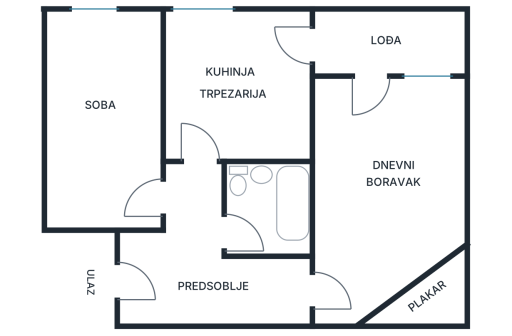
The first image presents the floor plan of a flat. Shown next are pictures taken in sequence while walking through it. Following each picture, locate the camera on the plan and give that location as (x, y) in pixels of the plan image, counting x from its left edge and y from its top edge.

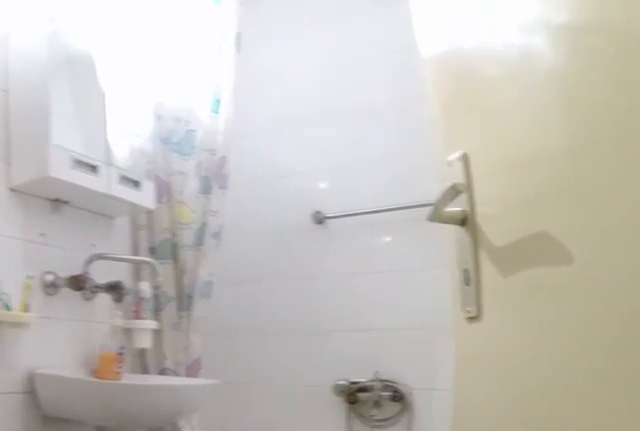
(207, 248)
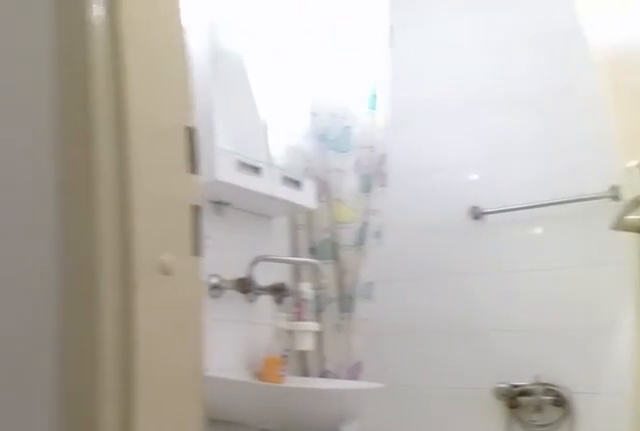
(199, 251)
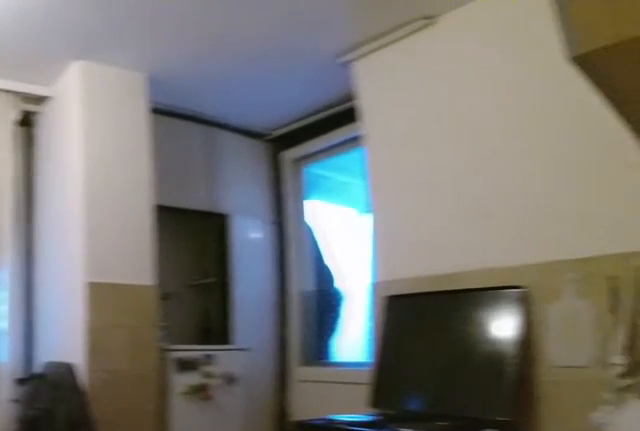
(187, 146)
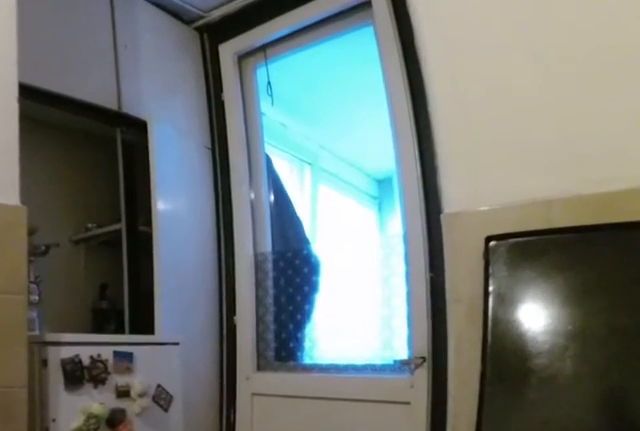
(227, 103)
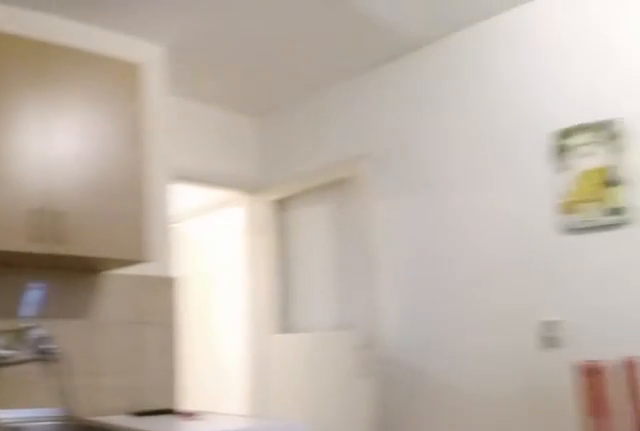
(277, 49)
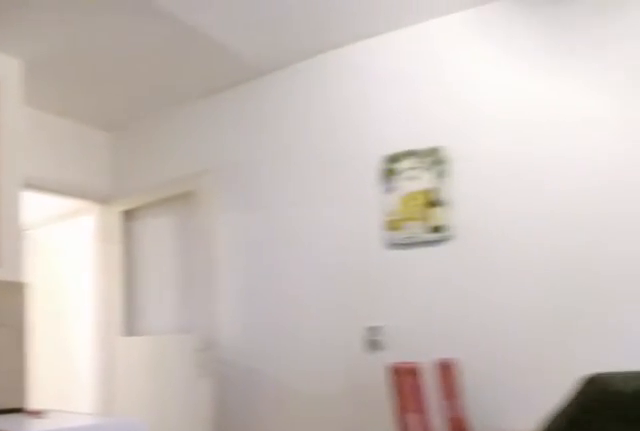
(282, 49)
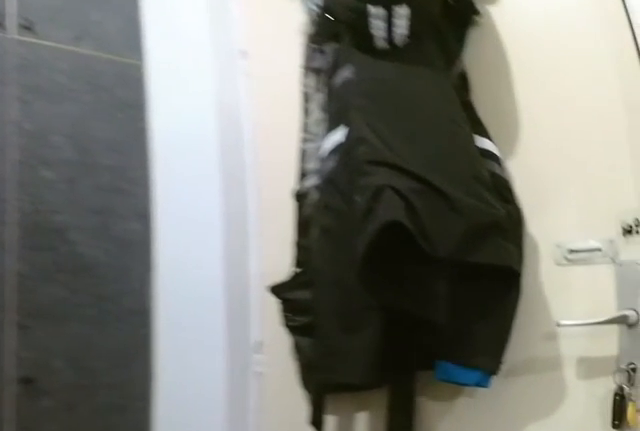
(196, 254)
